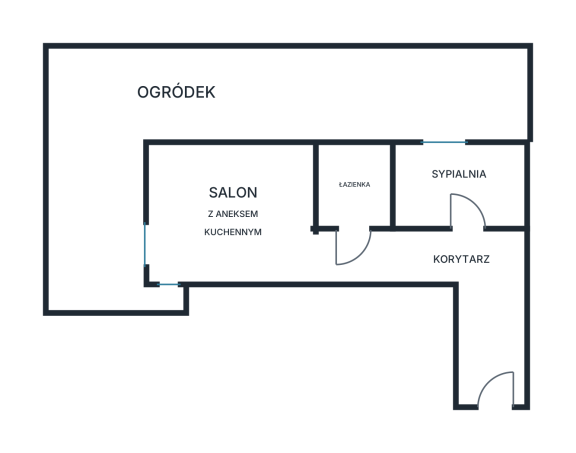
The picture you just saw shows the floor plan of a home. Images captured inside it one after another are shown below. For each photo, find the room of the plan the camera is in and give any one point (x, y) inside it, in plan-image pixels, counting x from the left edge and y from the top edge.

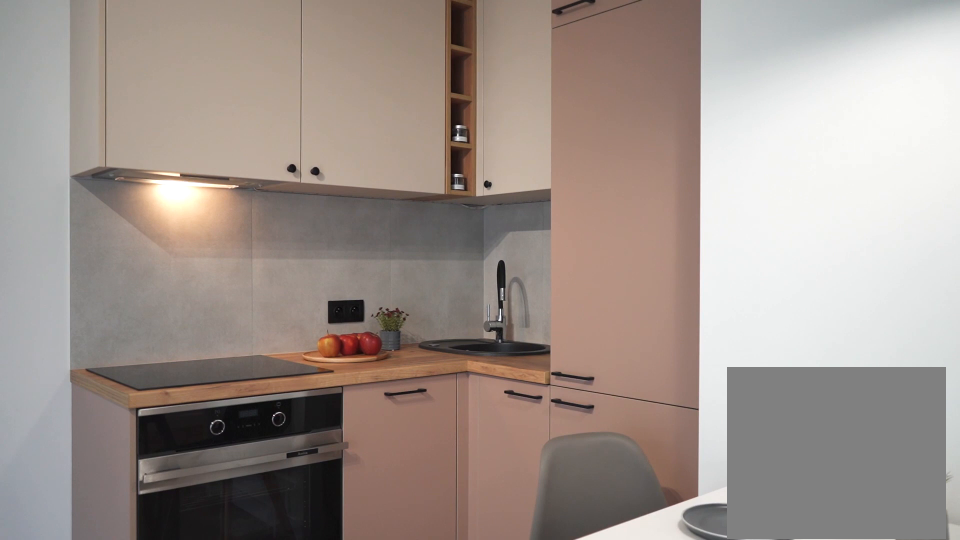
(230, 213)
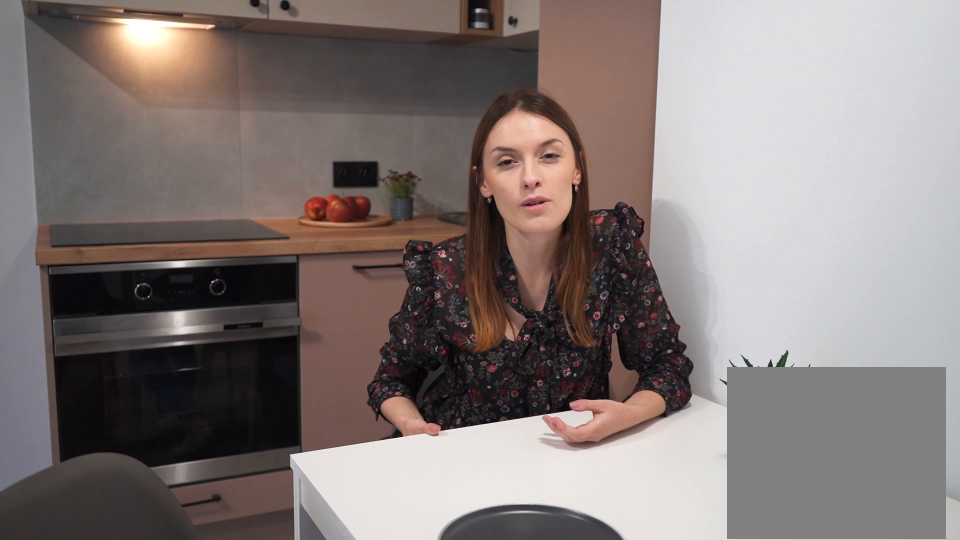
(230, 213)
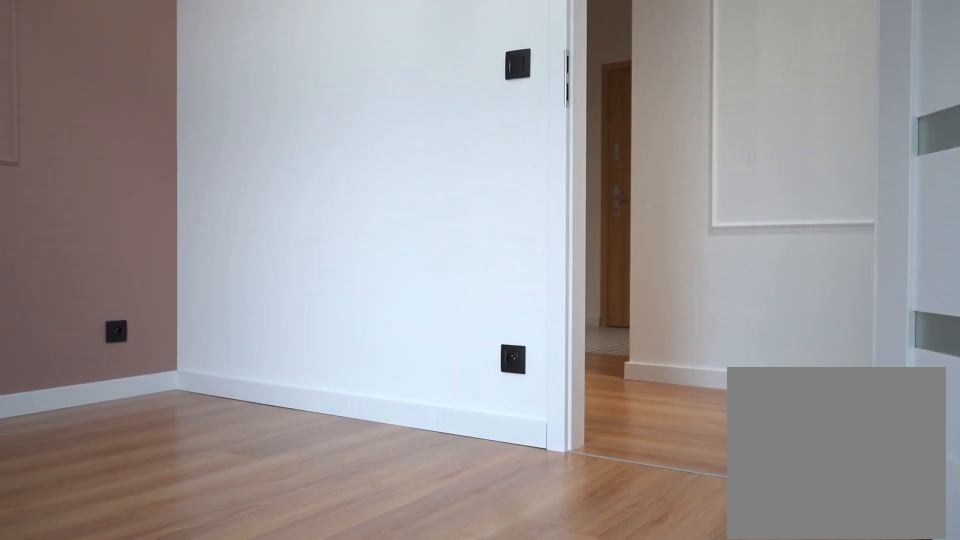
(457, 183)
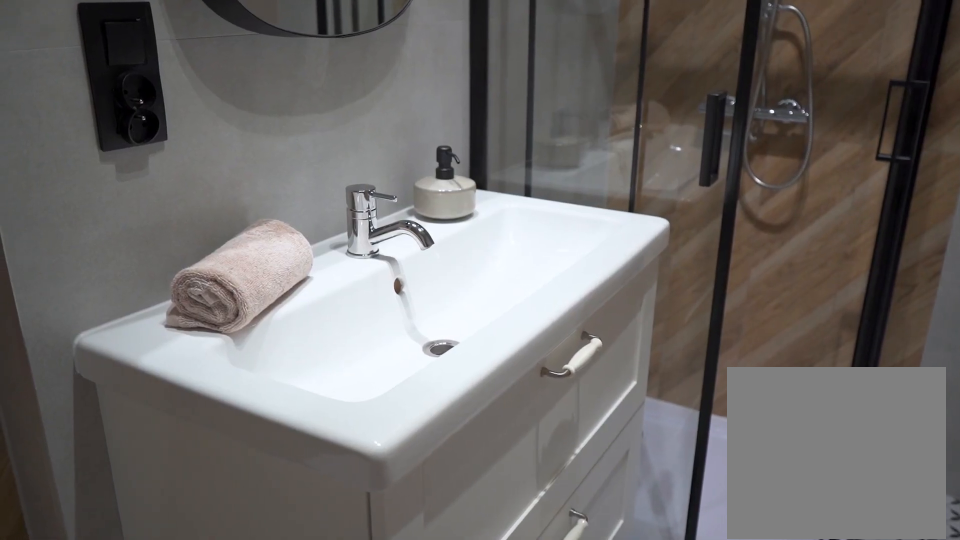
(354, 185)
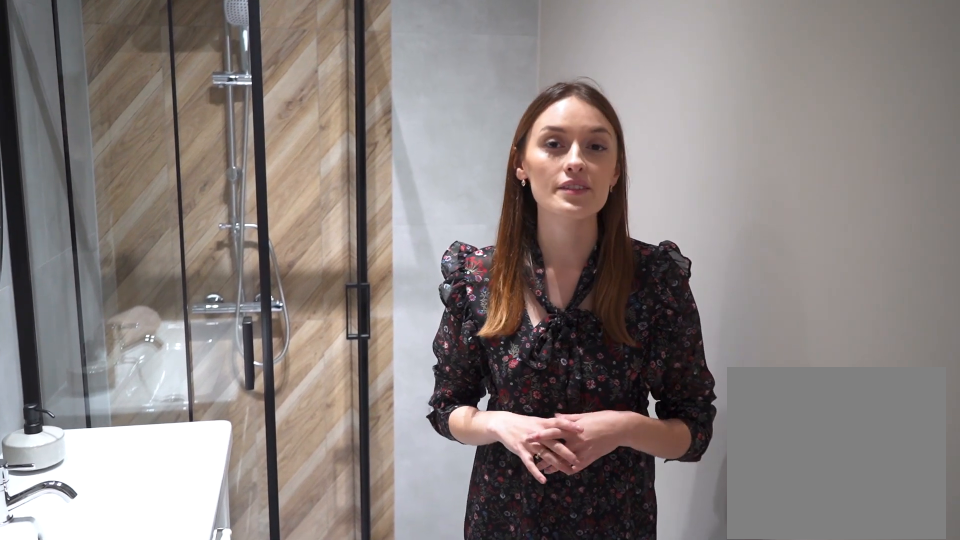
(353, 185)
